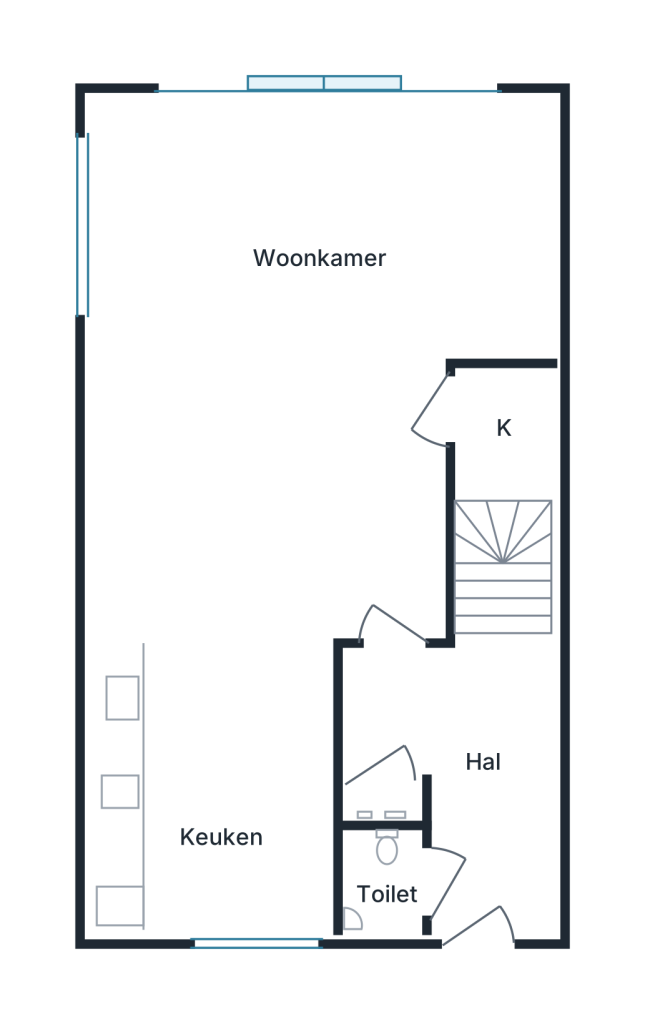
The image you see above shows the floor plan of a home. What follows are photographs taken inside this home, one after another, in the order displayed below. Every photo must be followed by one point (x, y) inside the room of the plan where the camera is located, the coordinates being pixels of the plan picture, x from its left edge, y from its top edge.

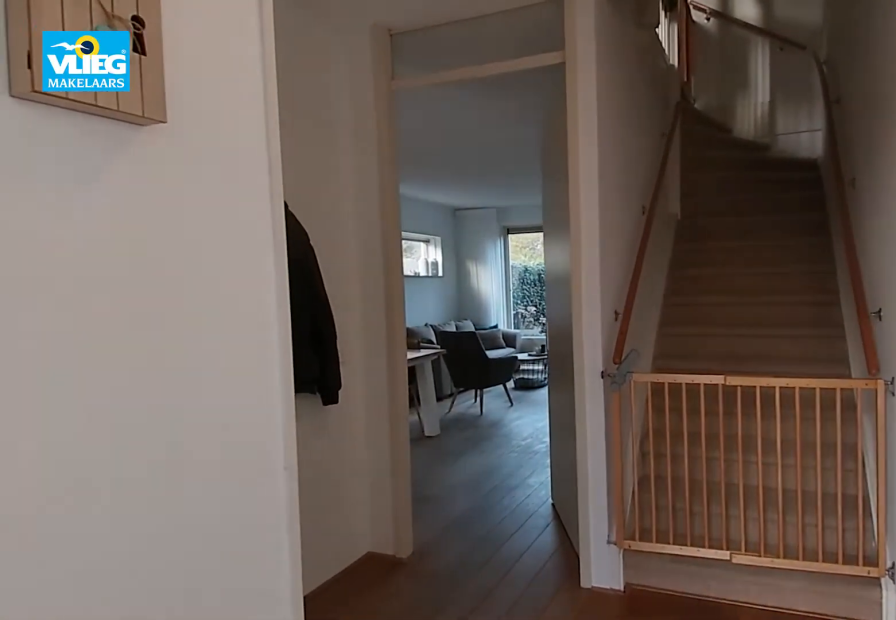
(464, 767)
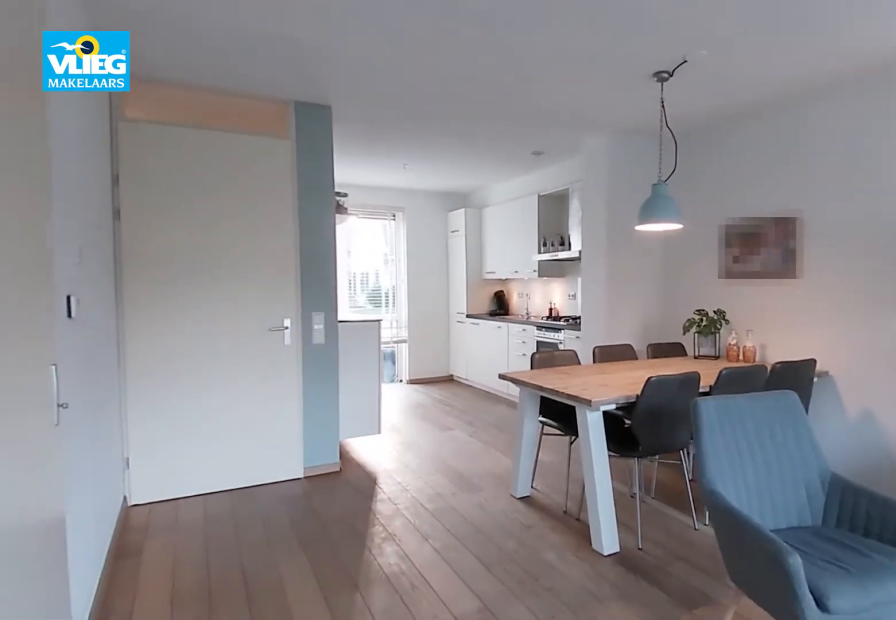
(290, 341)
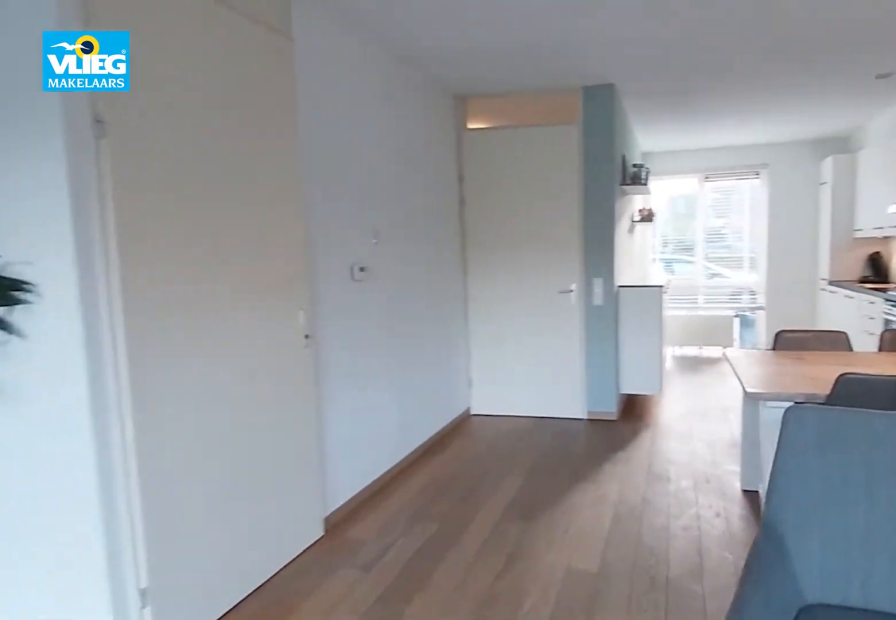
(290, 341)
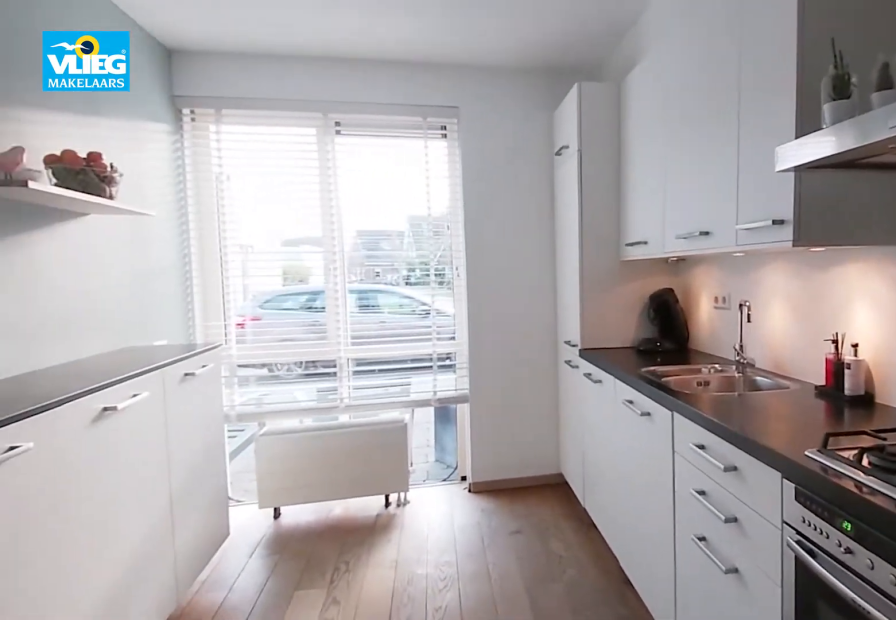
(214, 786)
